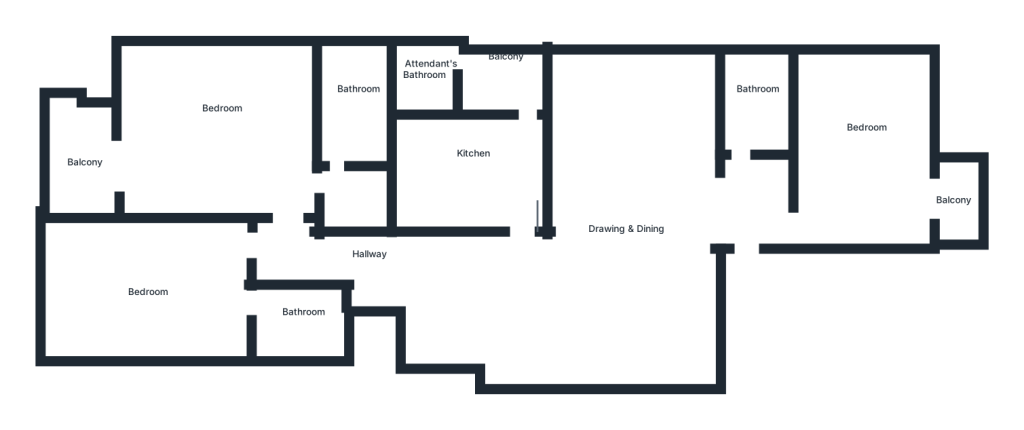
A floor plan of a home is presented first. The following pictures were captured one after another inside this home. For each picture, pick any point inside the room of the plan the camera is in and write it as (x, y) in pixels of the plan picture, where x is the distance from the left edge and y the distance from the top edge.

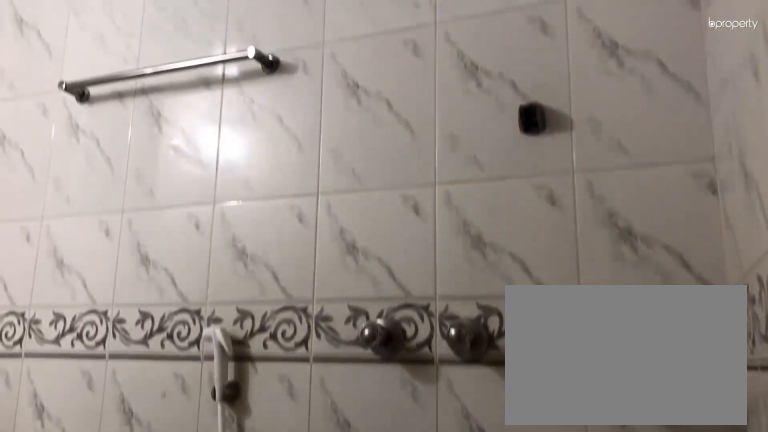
(289, 318)
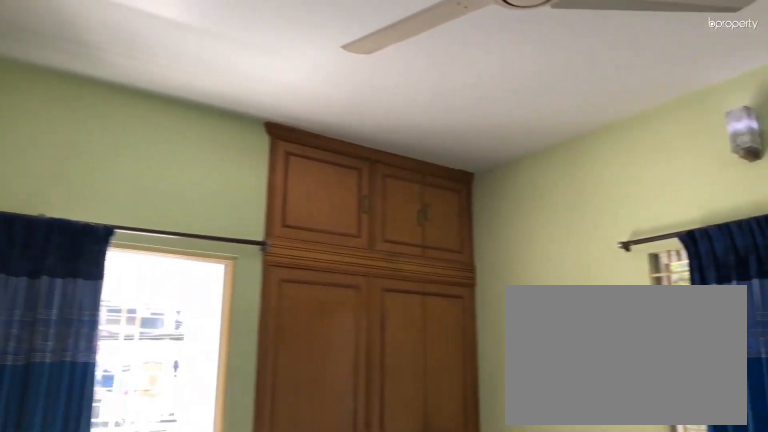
(203, 114)
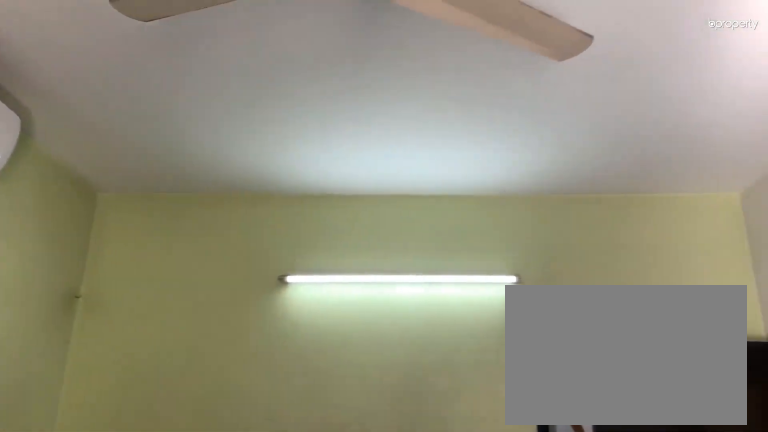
(203, 114)
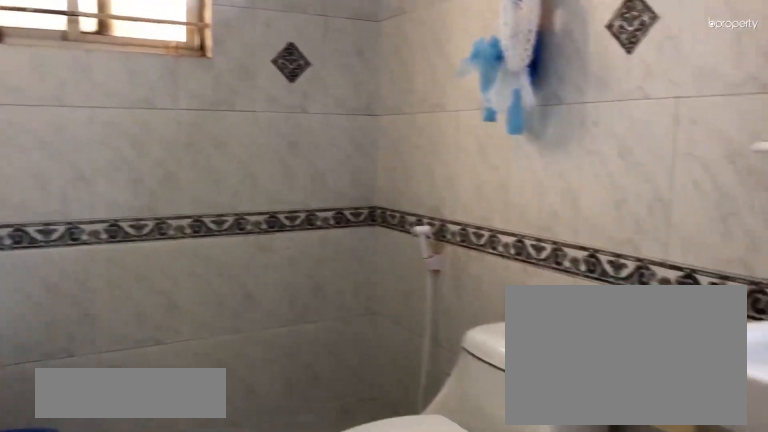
(355, 102)
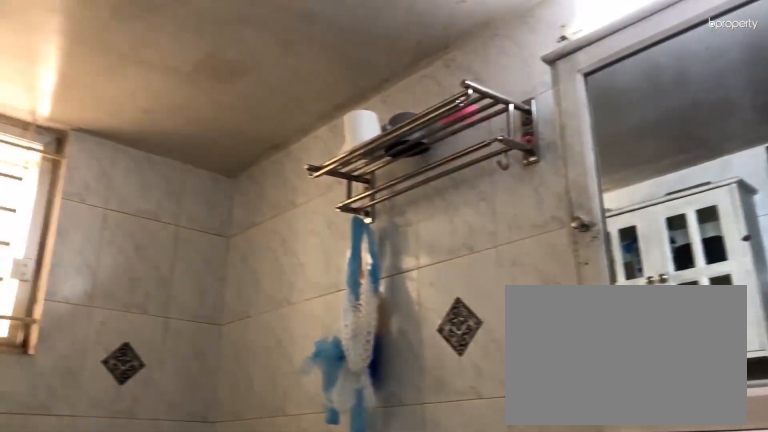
(355, 102)
